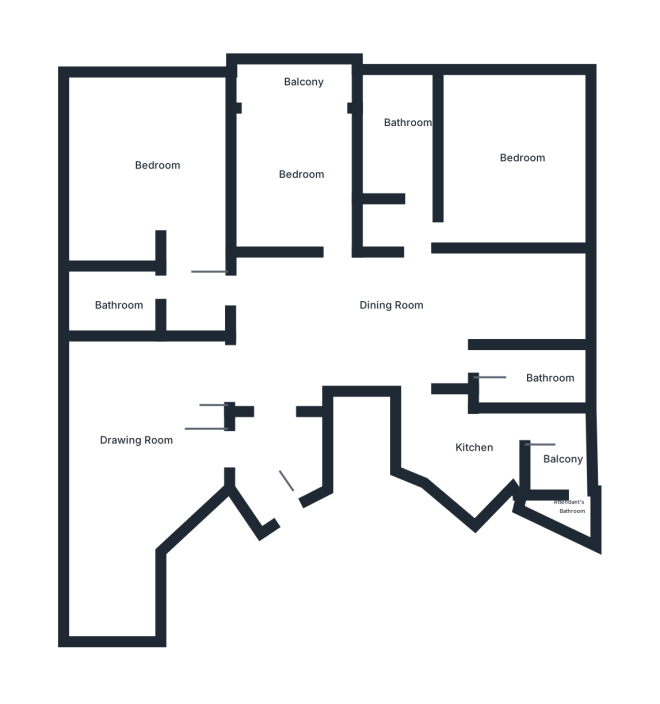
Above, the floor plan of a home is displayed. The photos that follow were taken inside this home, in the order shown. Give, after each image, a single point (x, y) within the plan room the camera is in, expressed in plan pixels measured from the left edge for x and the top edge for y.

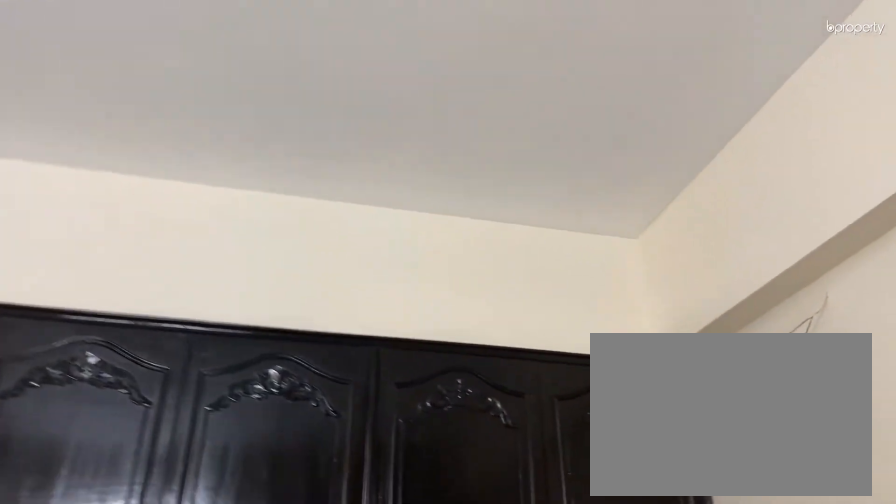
(158, 161)
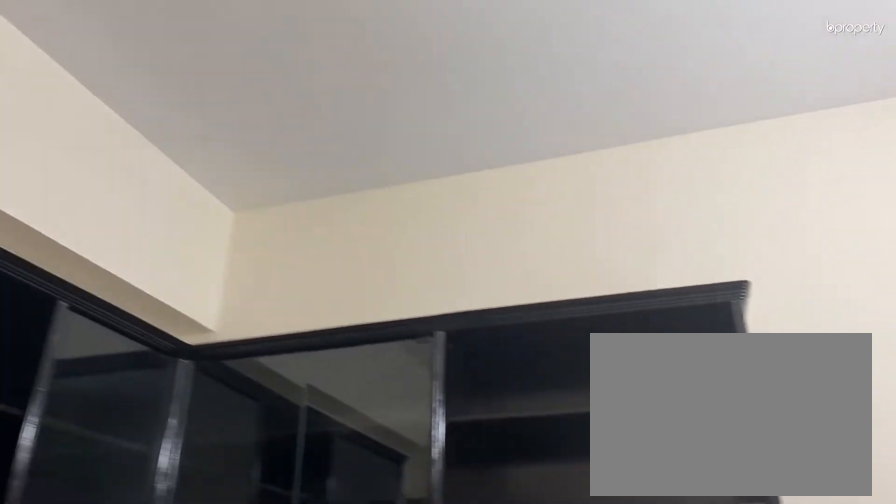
(295, 148)
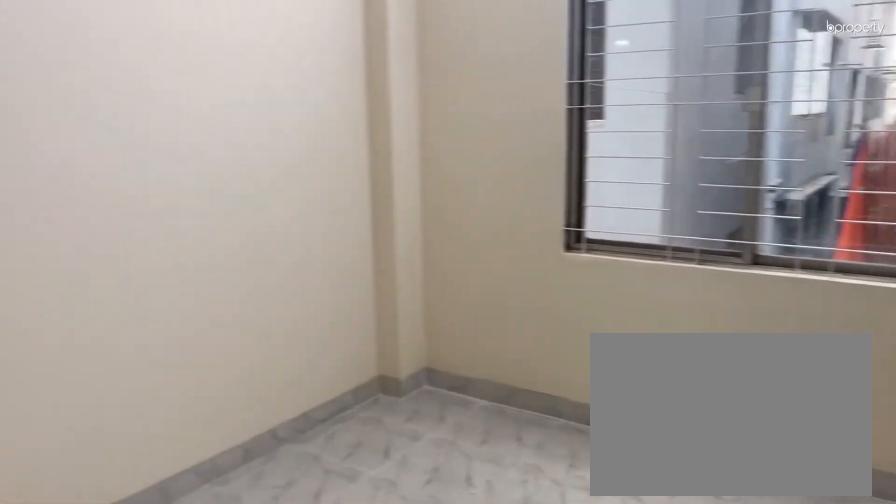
(505, 181)
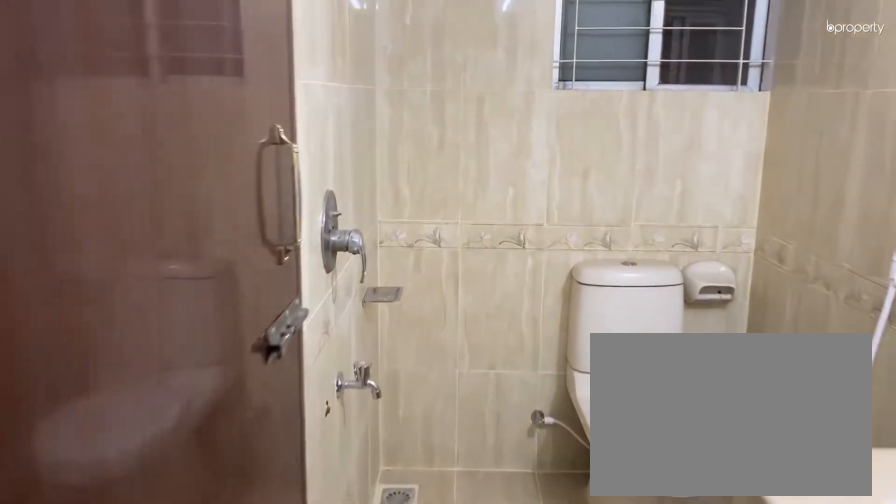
(534, 374)
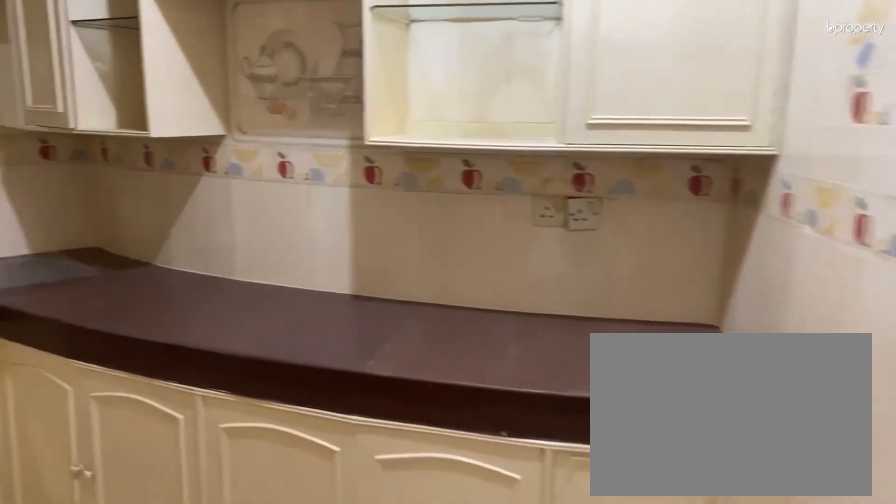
(469, 452)
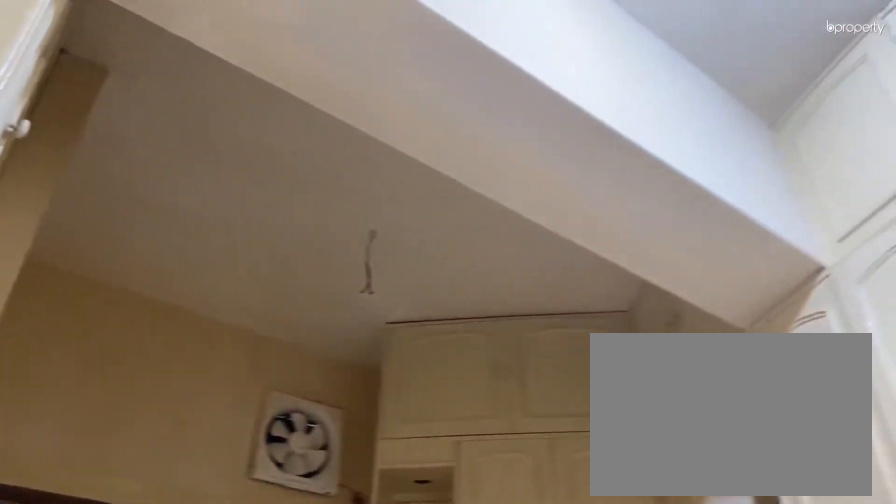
(469, 452)
